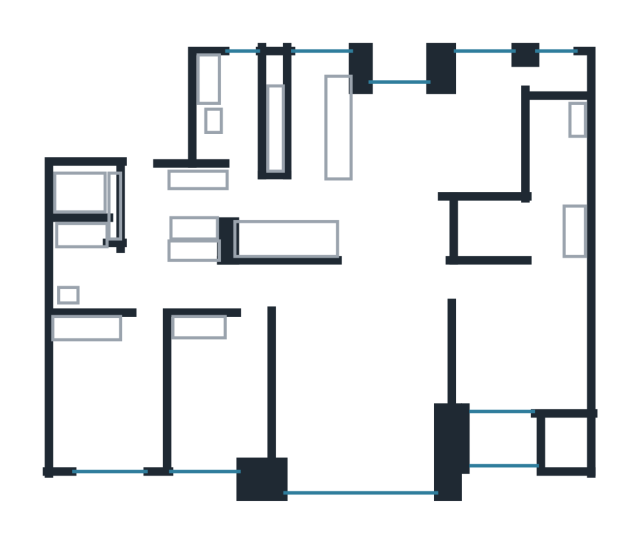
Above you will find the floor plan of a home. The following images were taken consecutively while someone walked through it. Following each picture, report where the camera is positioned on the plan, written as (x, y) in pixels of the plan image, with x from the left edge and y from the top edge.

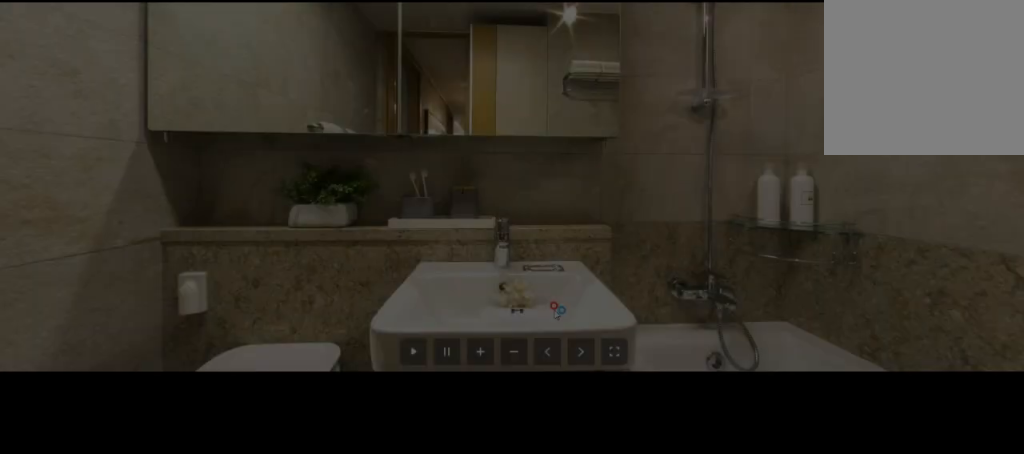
(69, 257)
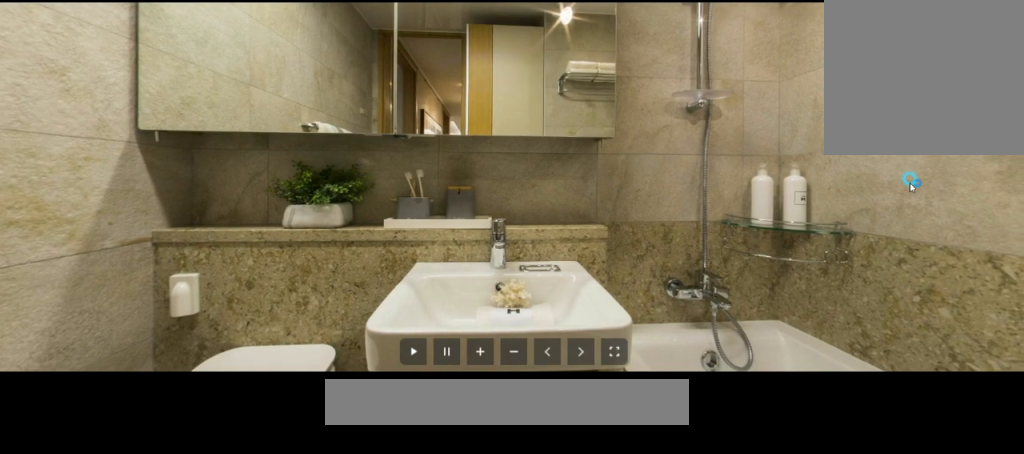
(62, 262)
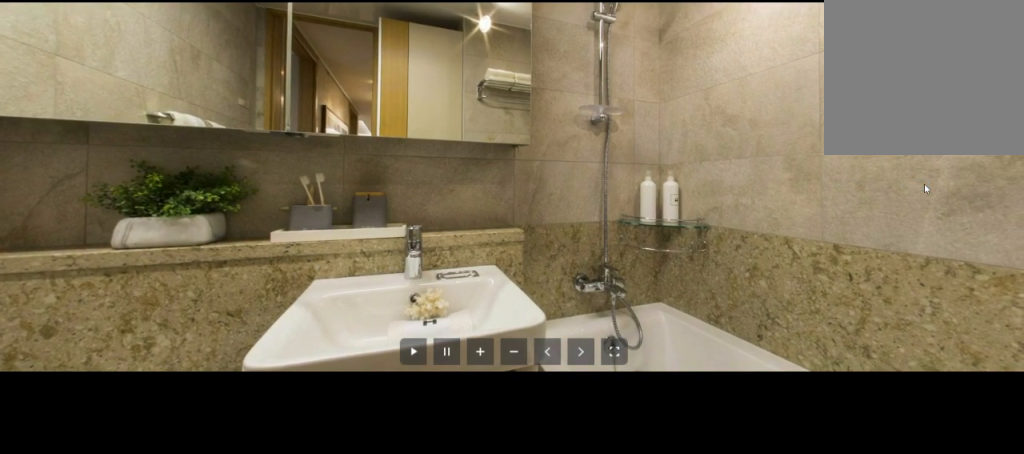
(62, 231)
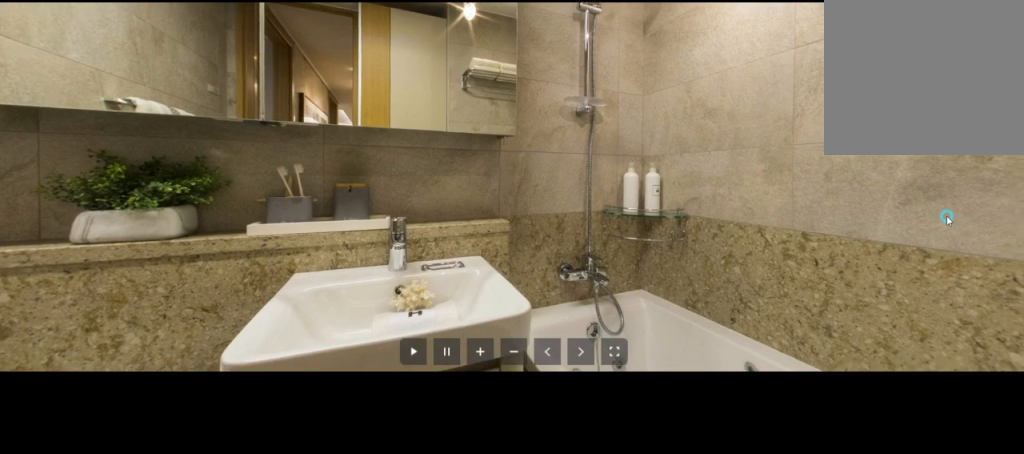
(62, 221)
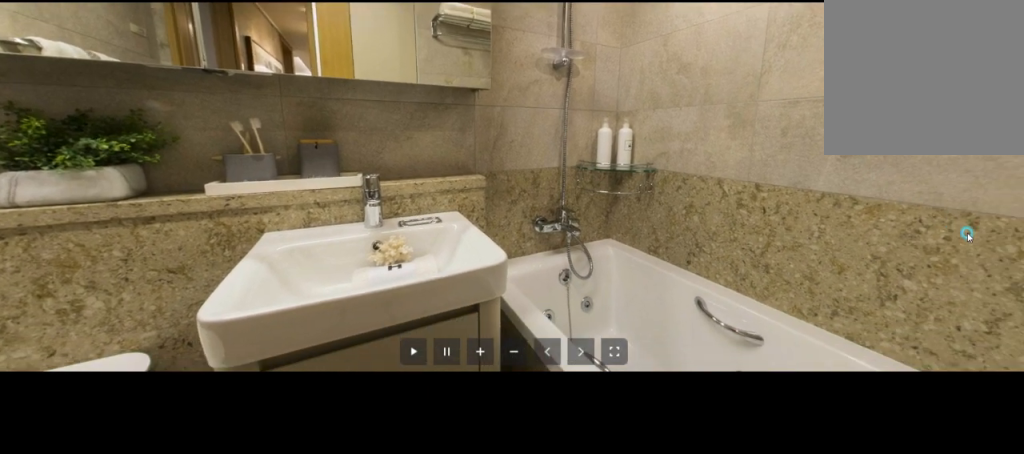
(63, 220)
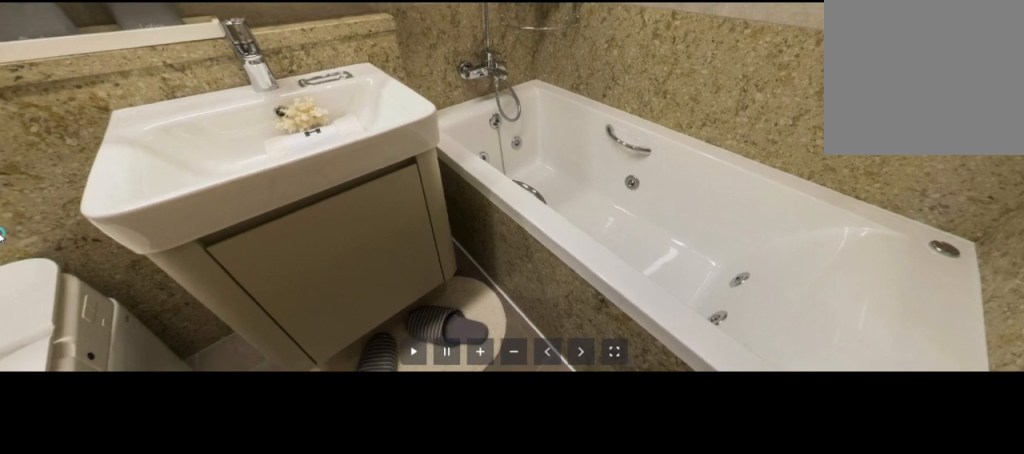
(67, 213)
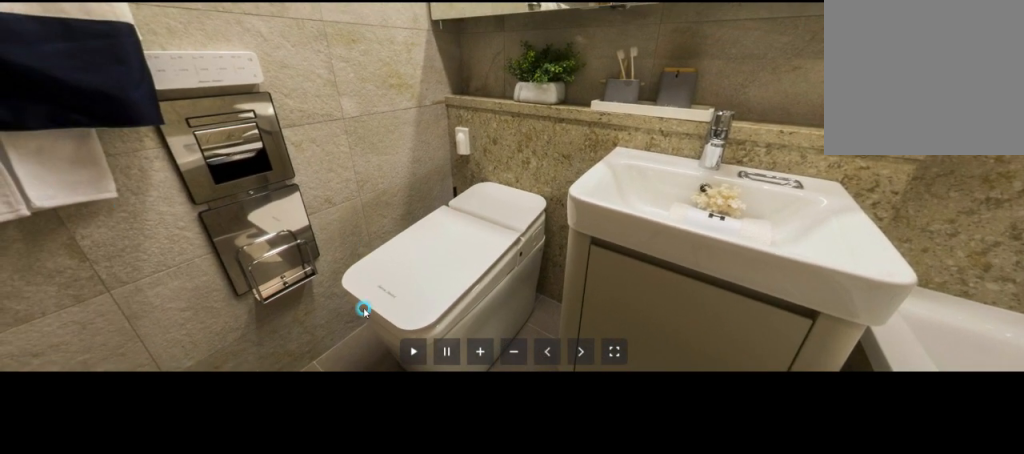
(65, 275)
